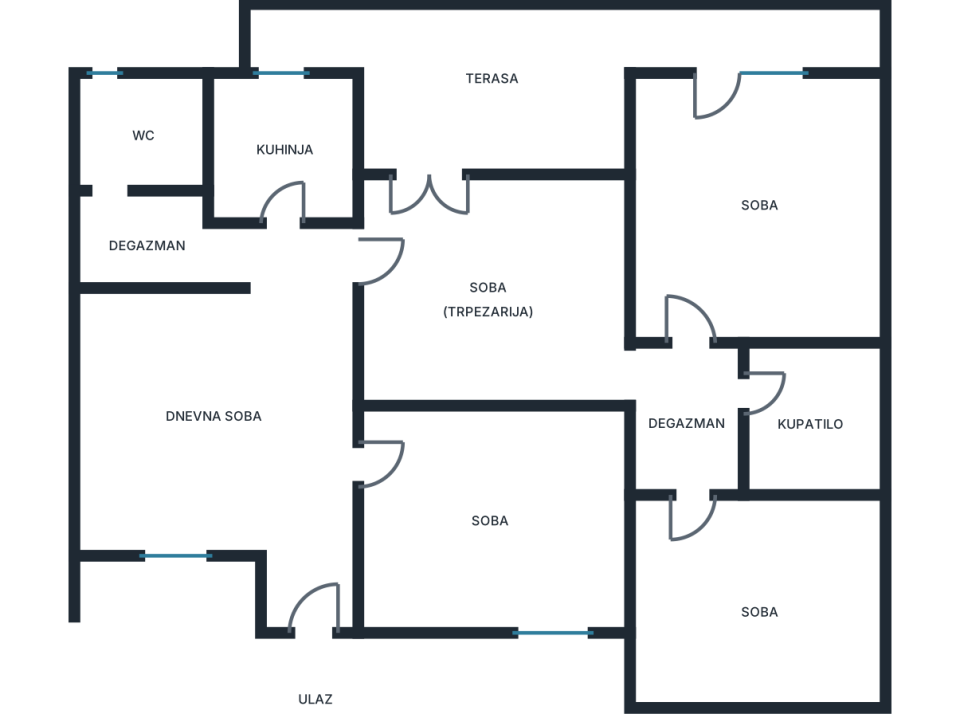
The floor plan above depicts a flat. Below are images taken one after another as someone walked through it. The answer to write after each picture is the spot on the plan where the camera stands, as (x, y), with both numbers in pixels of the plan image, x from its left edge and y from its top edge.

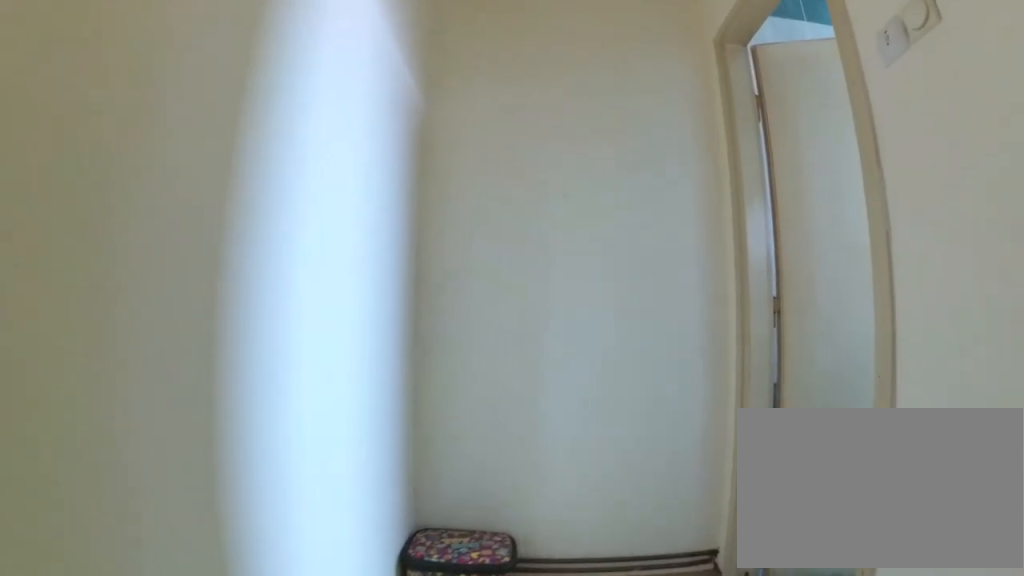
(230, 261)
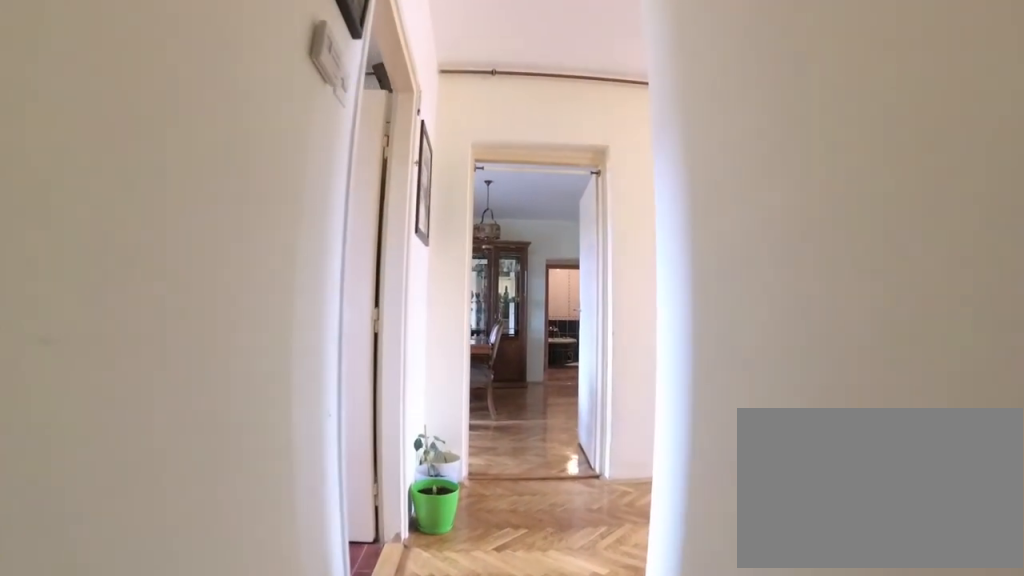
(141, 253)
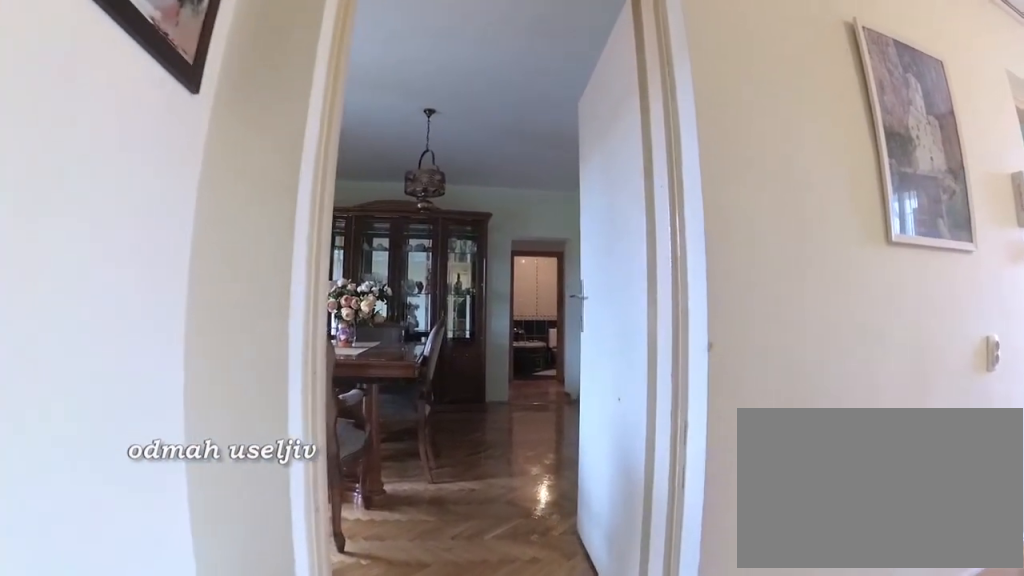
(249, 268)
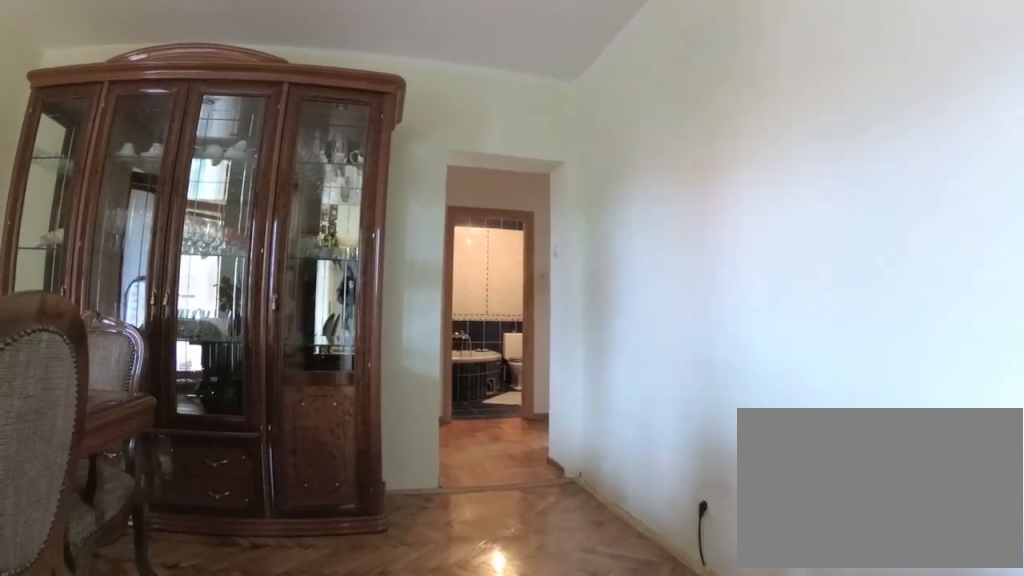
(413, 323)
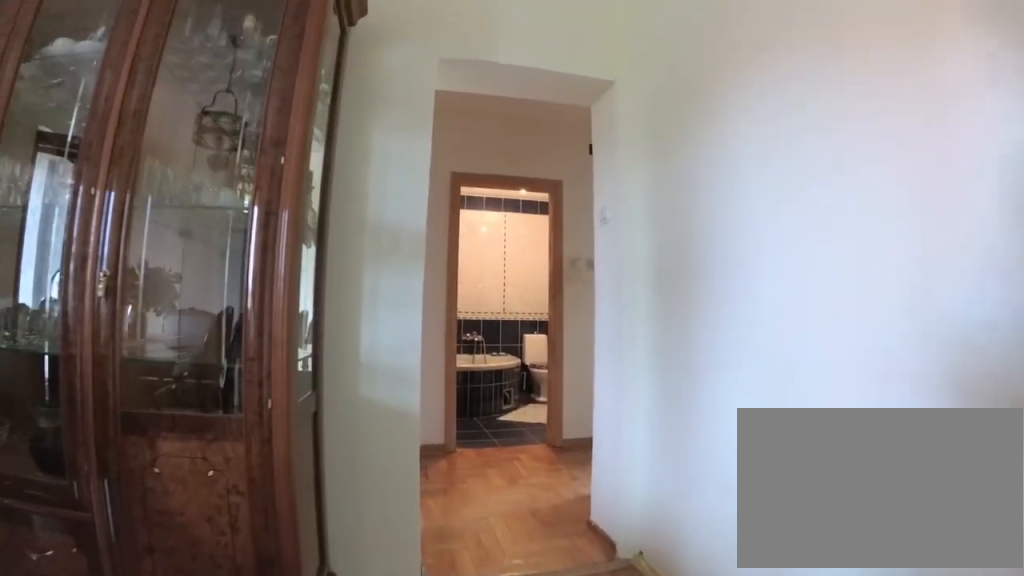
(466, 328)
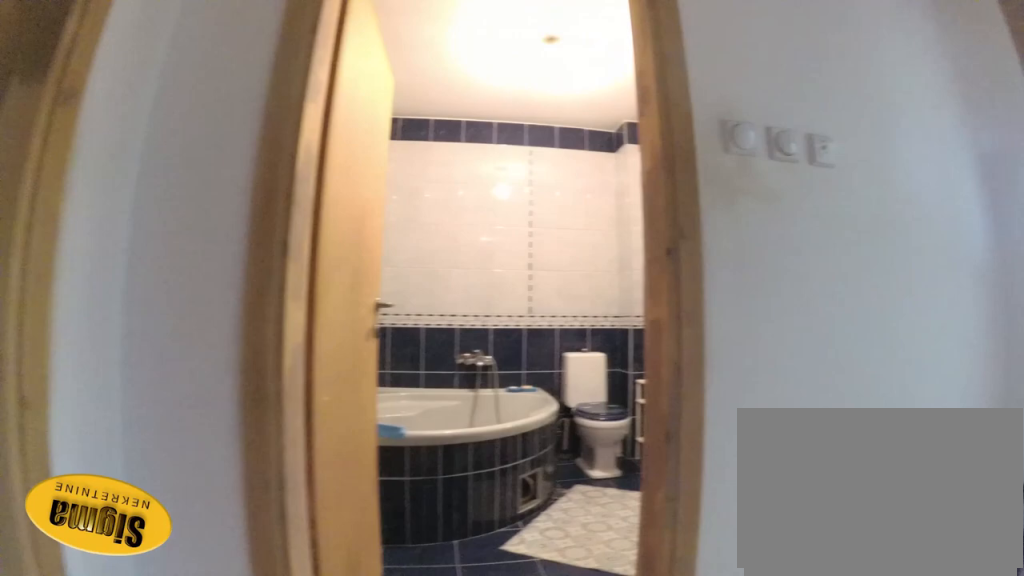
(626, 389)
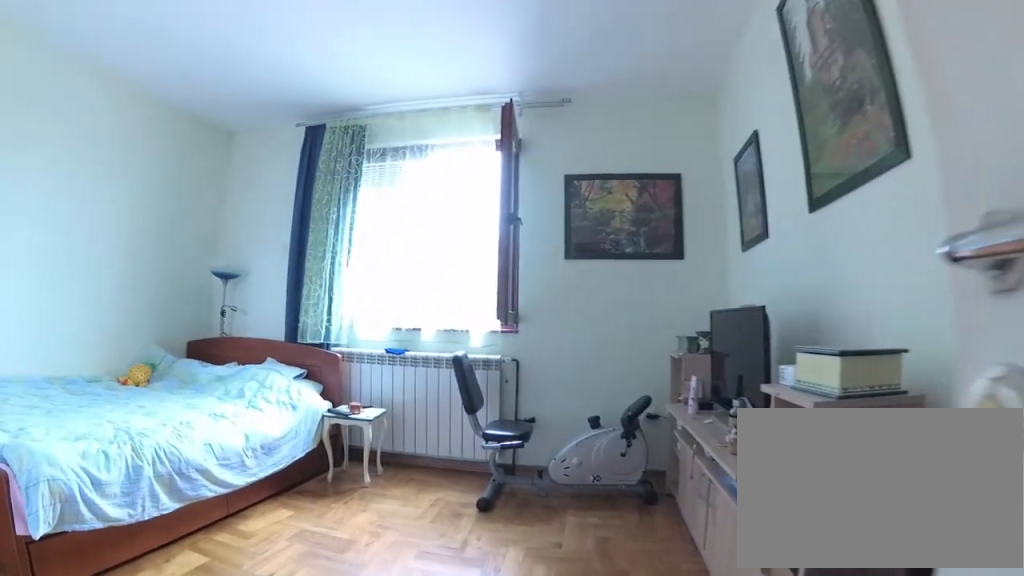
(690, 478)
